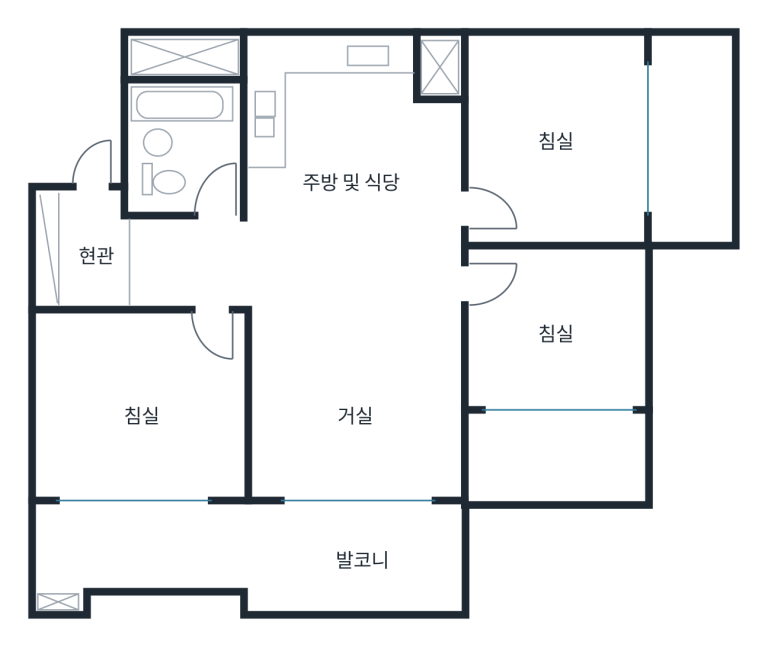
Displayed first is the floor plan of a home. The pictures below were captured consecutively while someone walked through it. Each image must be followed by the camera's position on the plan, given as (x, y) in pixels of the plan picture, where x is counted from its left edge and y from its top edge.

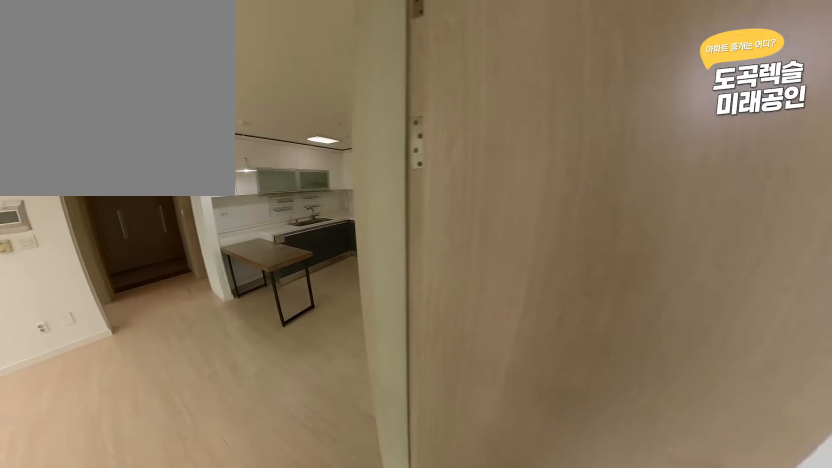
(482, 294)
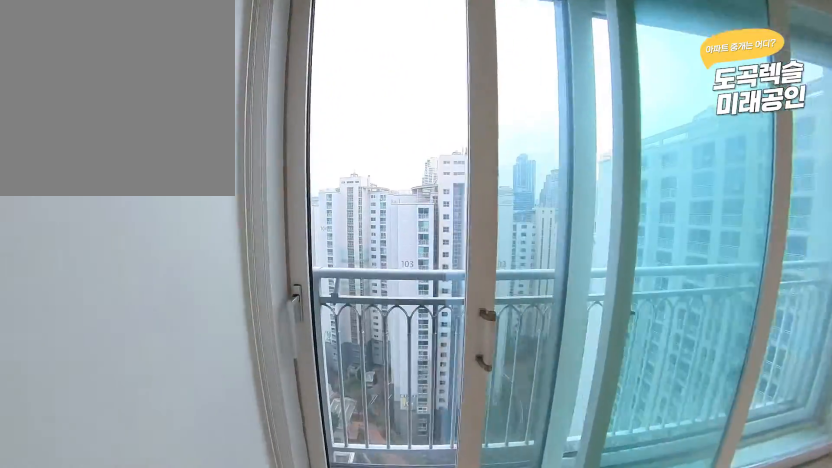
(415, 530)
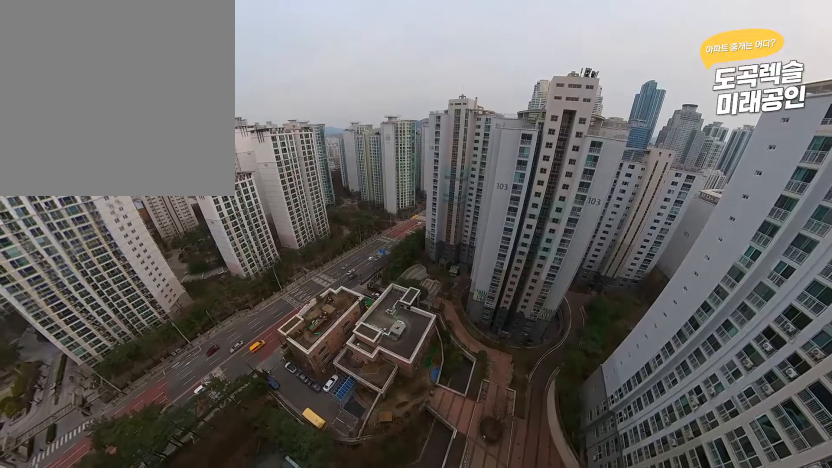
(415, 610)
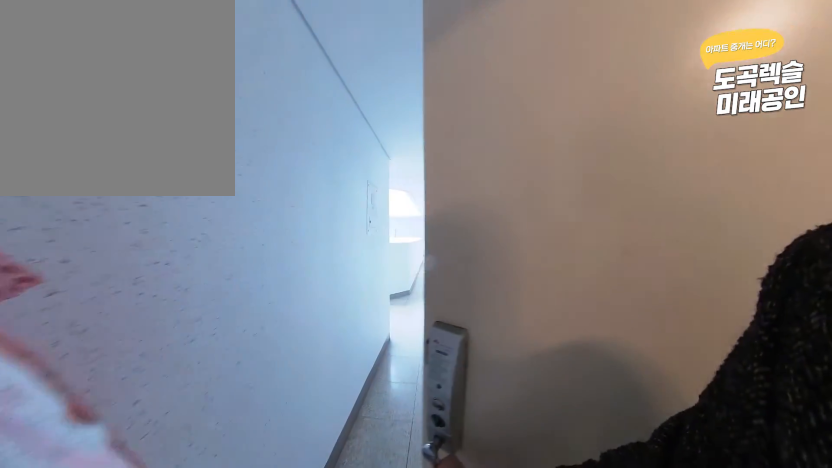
(97, 215)
